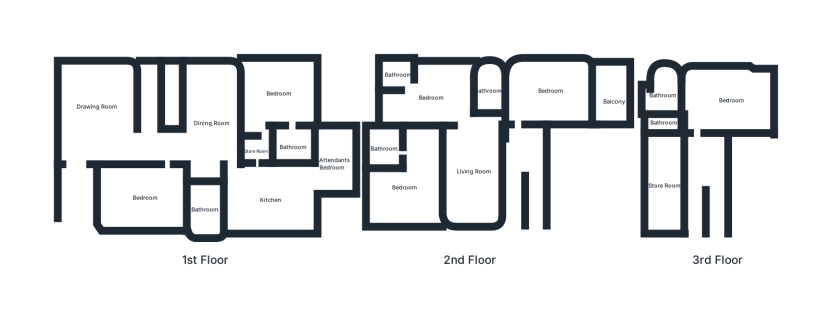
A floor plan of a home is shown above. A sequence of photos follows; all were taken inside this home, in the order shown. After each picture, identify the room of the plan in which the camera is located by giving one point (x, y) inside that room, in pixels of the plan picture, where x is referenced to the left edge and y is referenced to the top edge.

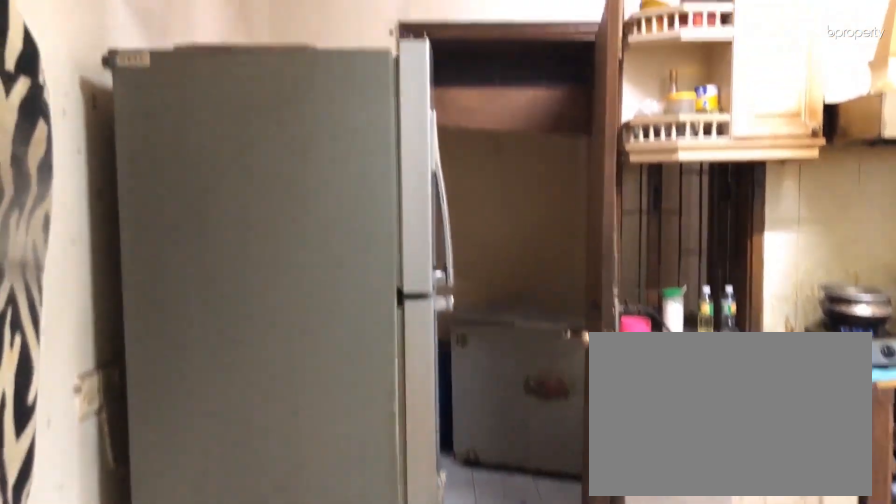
(269, 201)
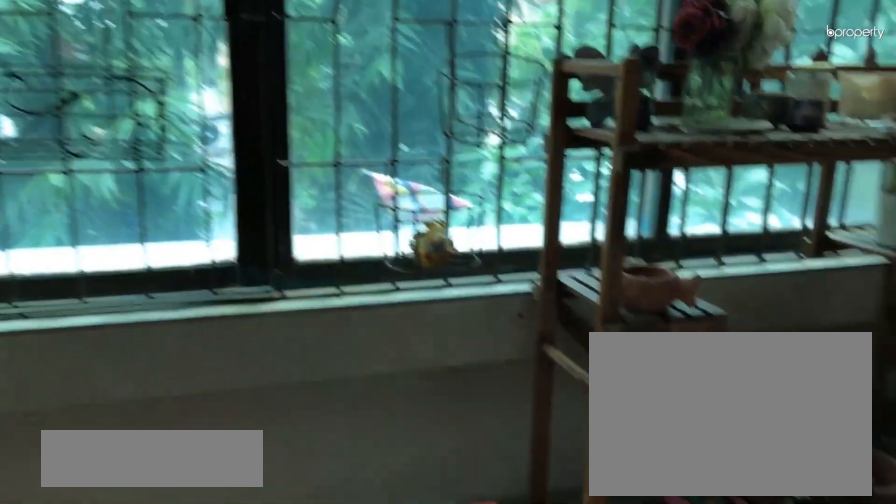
(613, 102)
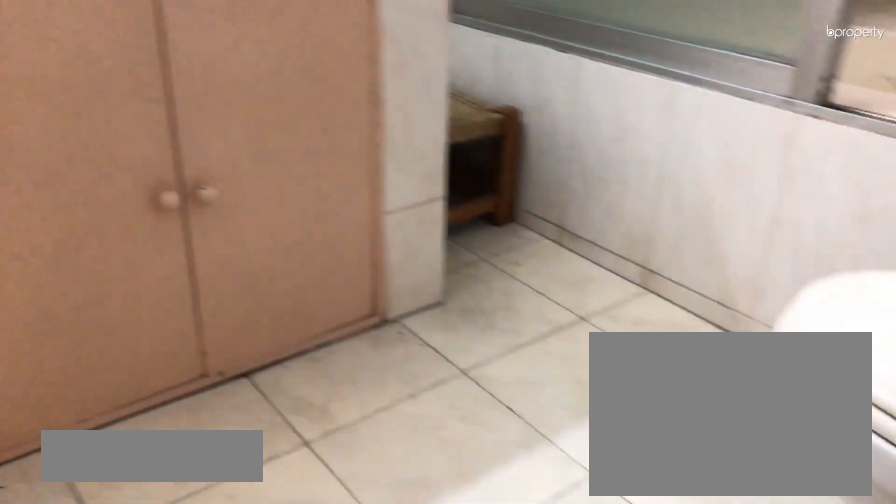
(485, 91)
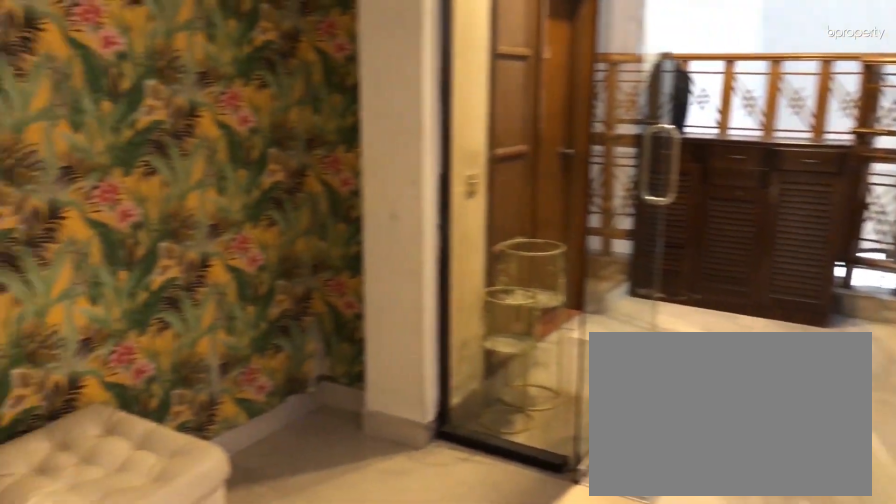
(472, 172)
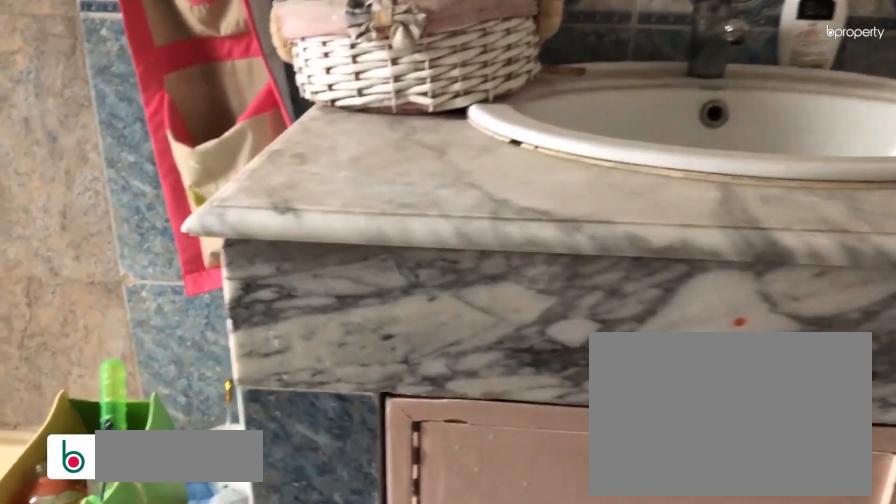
(396, 75)
